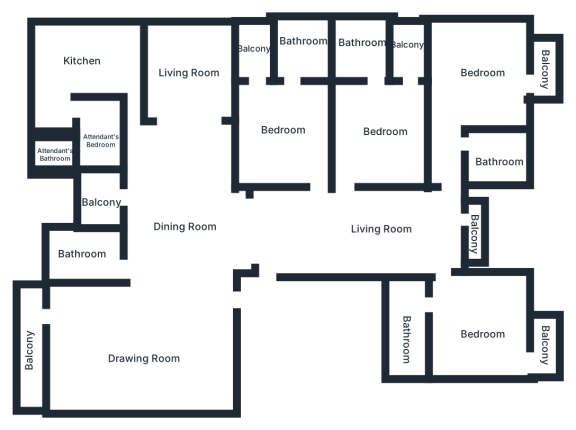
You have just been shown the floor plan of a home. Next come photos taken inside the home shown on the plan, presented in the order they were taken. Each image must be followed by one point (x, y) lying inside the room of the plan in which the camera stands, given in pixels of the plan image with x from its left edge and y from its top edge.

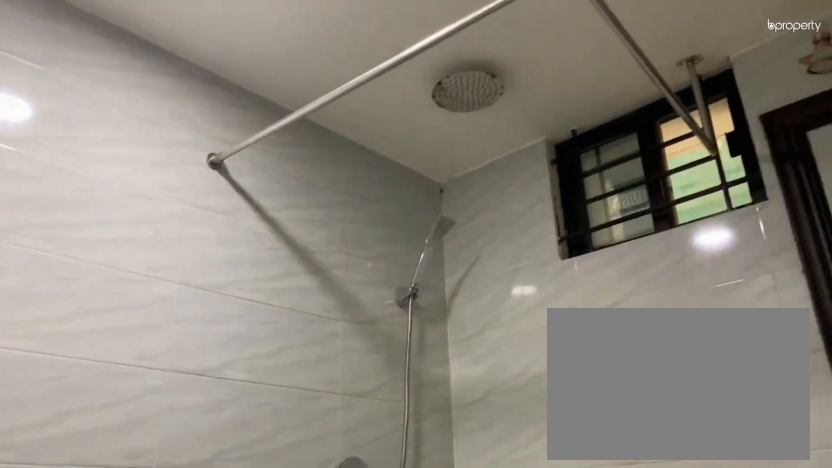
(362, 47)
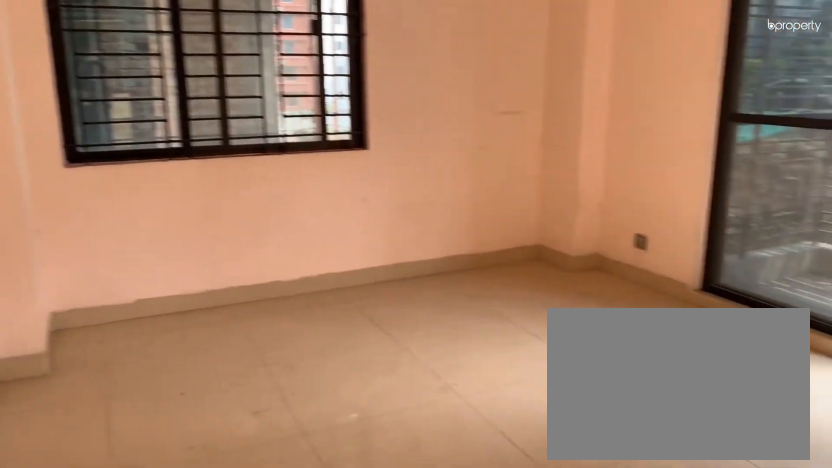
(475, 72)
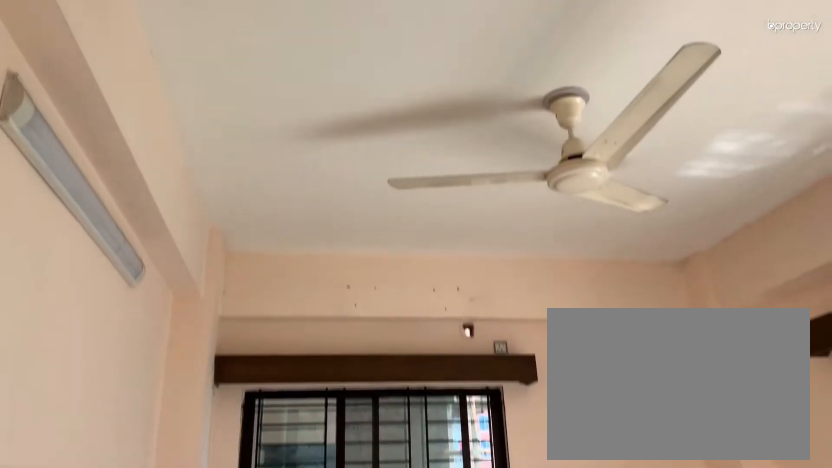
(475, 72)
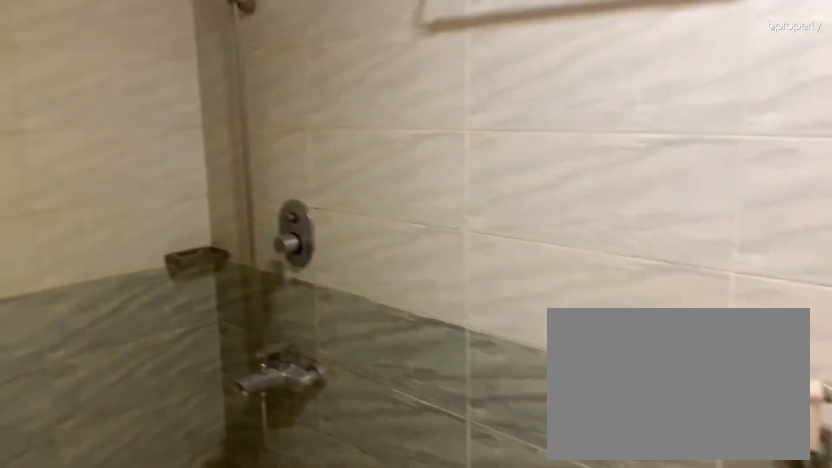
(498, 158)
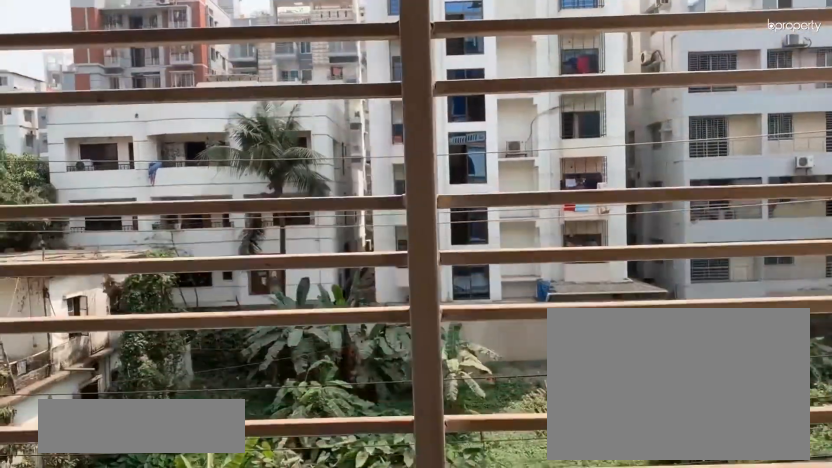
(544, 62)
